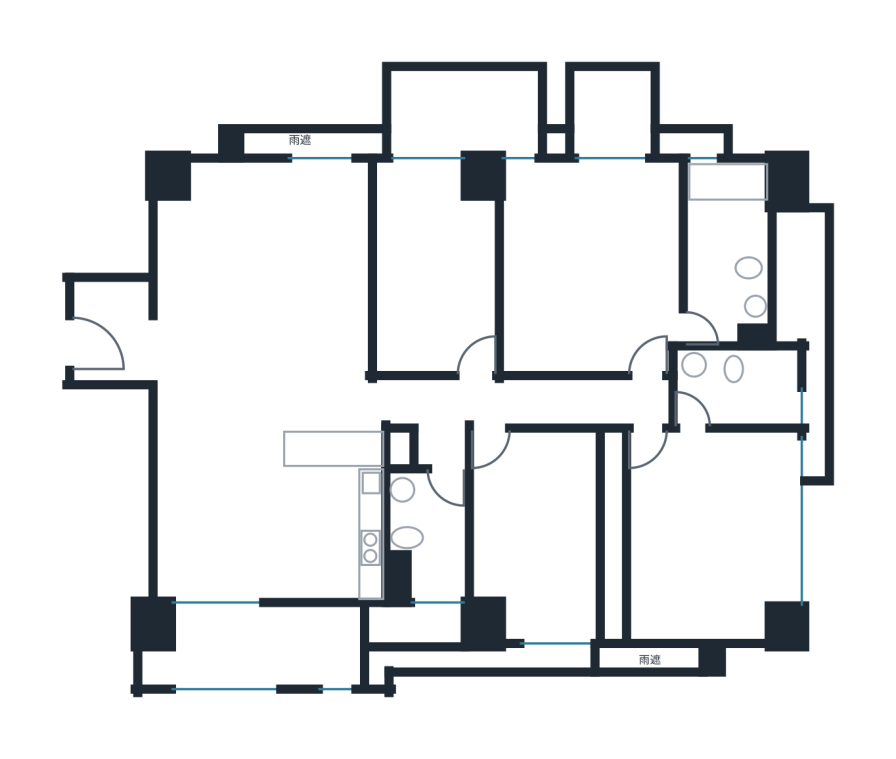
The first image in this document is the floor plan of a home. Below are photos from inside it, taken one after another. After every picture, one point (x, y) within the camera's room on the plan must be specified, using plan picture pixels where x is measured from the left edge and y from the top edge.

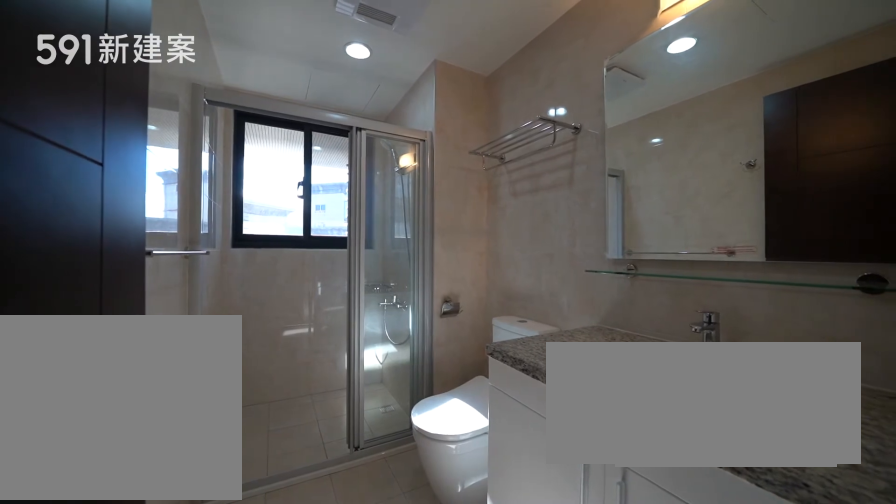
(425, 544)
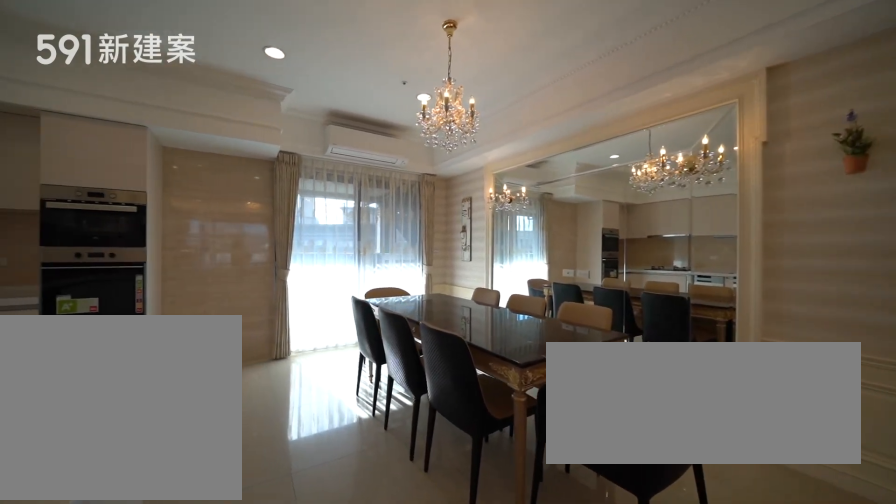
(216, 519)
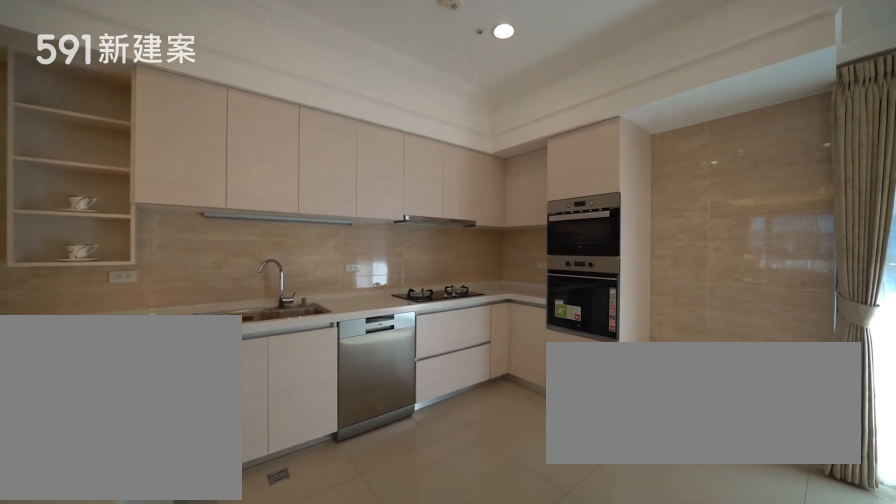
(326, 521)
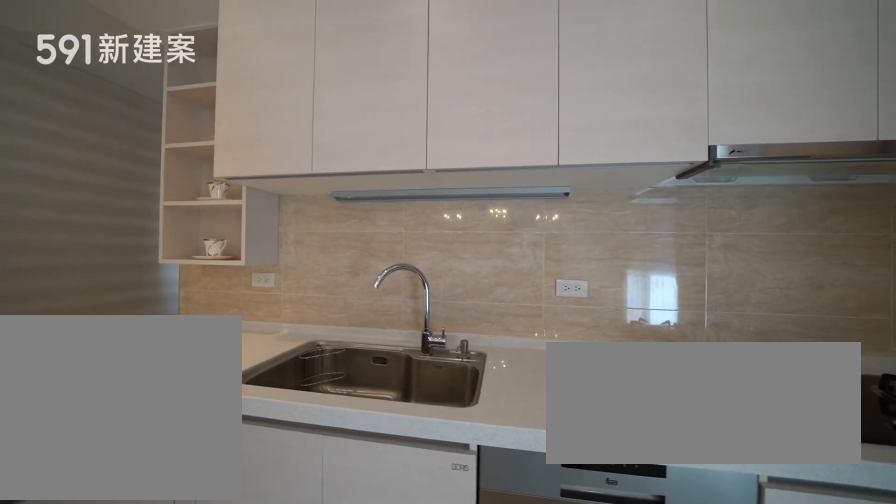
(326, 521)
